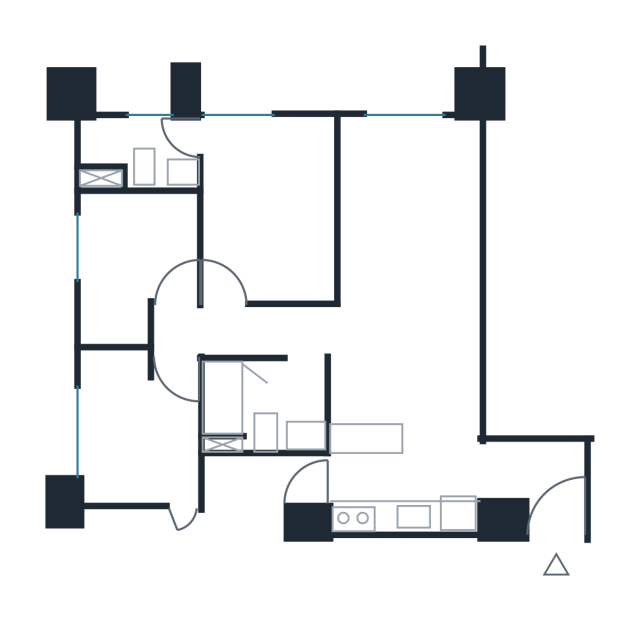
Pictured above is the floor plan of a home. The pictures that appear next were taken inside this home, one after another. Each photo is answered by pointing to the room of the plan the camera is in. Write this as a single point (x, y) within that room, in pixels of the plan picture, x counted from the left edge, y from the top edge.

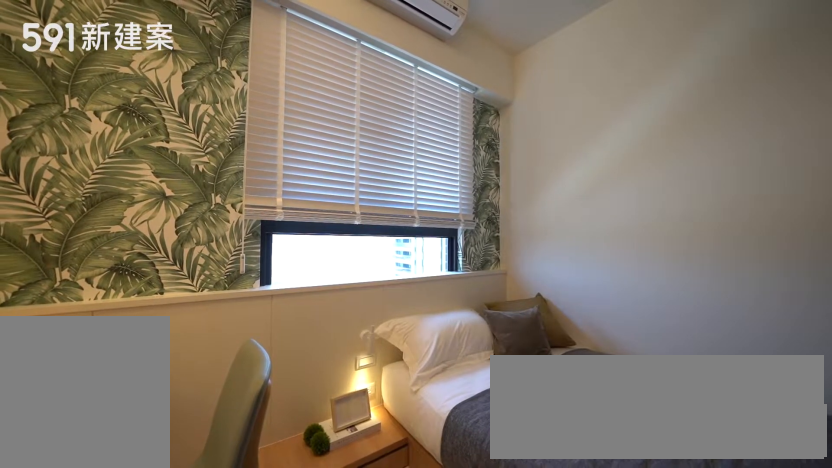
(136, 261)
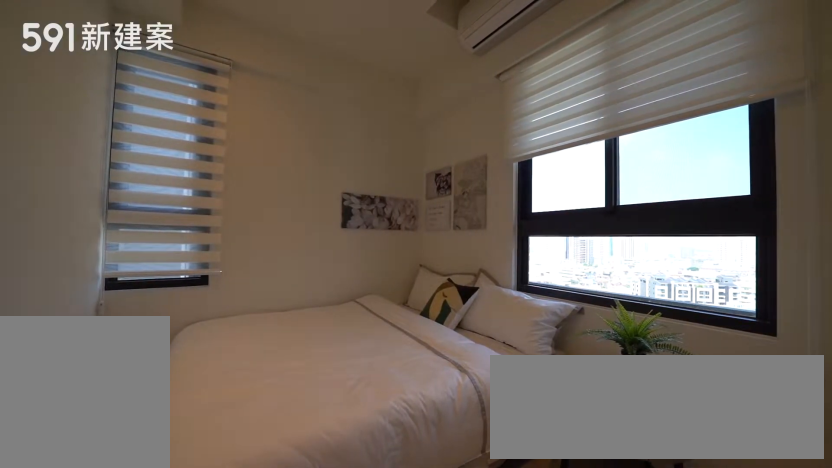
(137, 427)
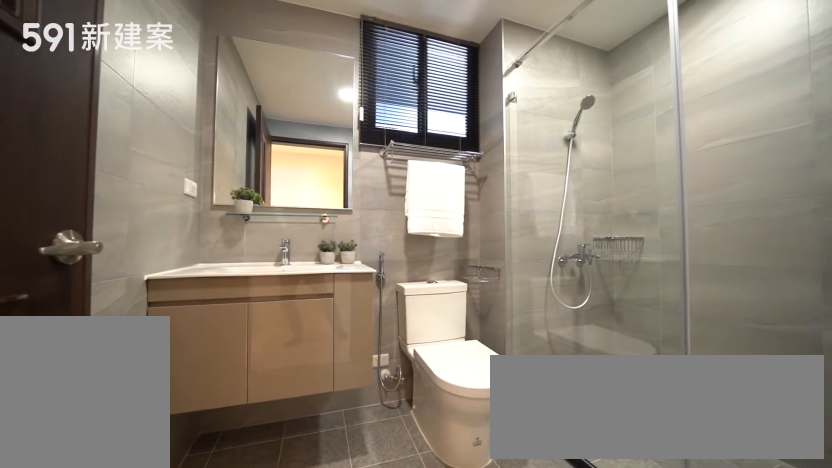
(262, 407)
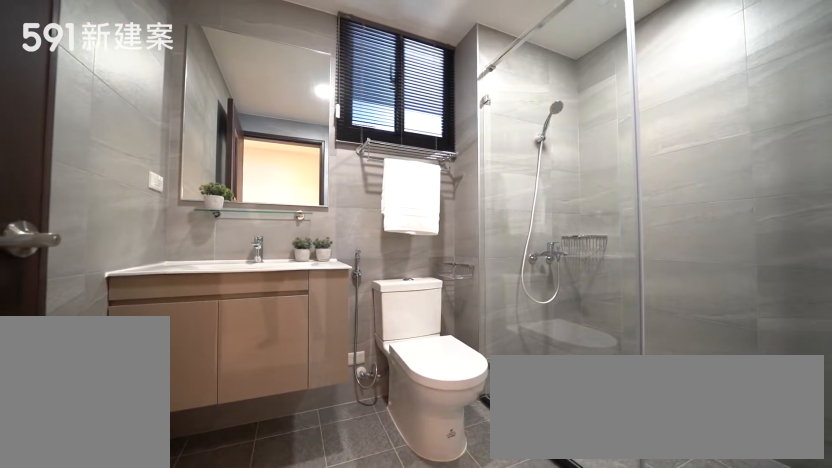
(262, 407)
